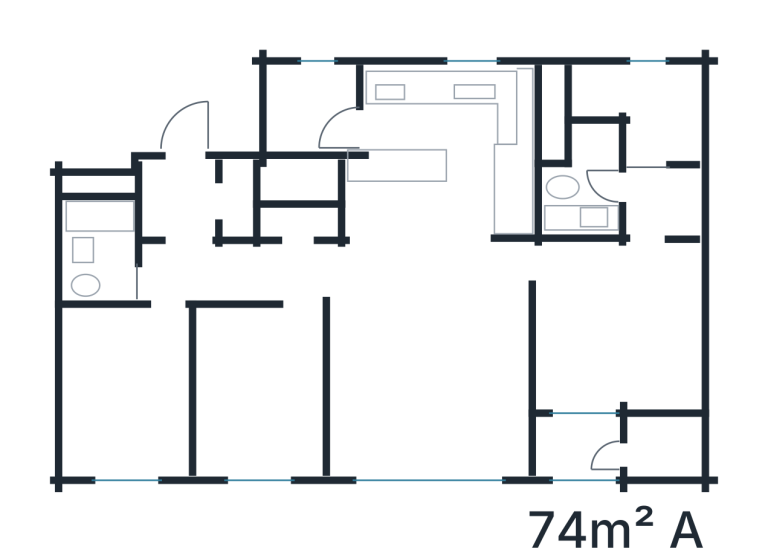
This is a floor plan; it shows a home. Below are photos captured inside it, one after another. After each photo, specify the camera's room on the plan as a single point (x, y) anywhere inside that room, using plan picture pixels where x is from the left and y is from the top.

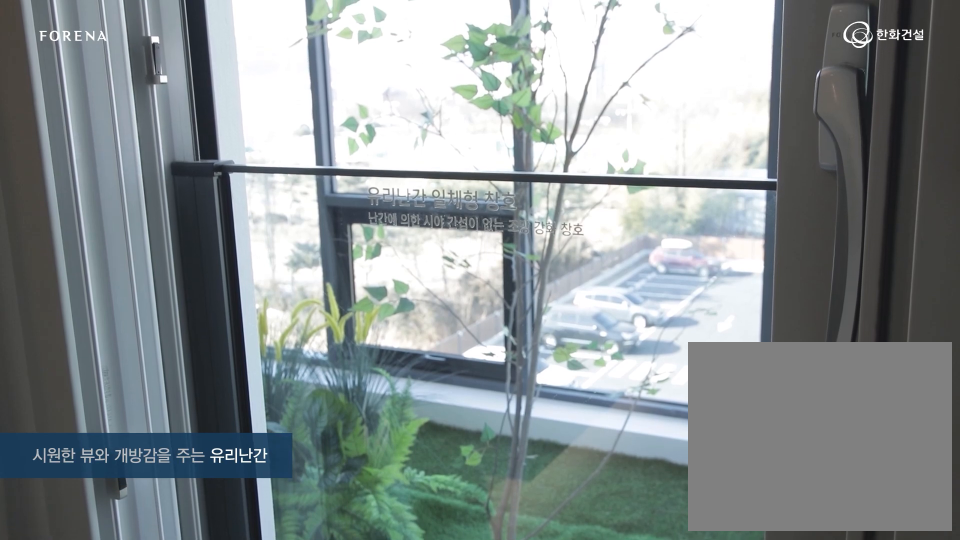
(435, 370)
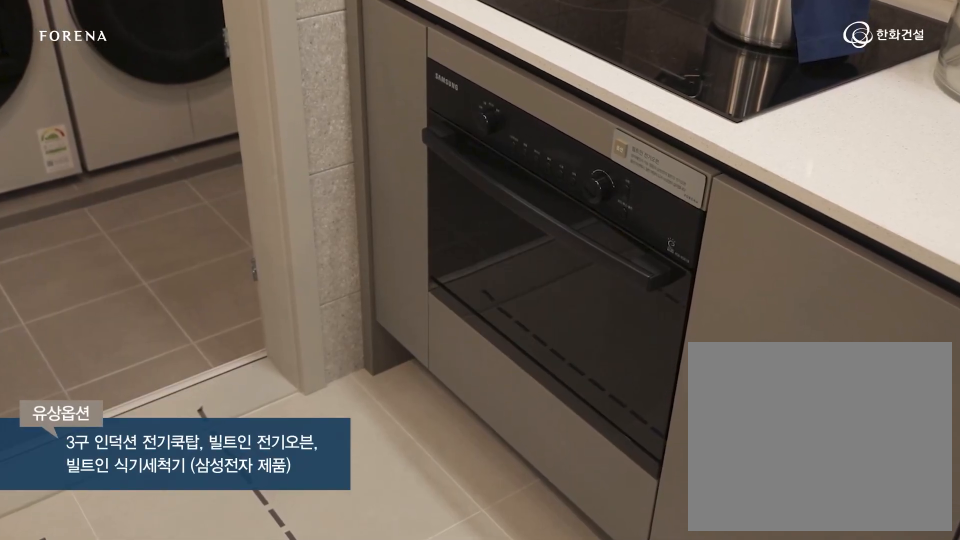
(422, 215)
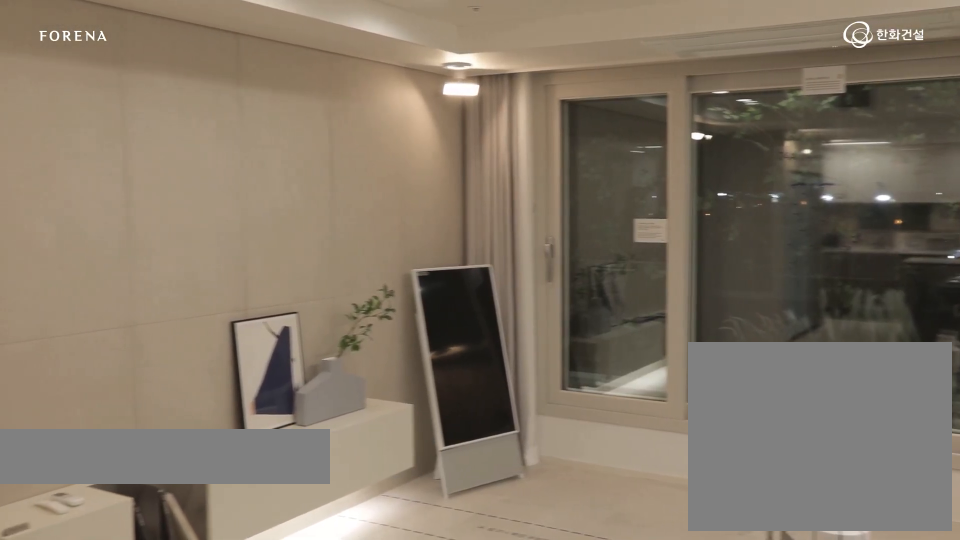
(421, 215)
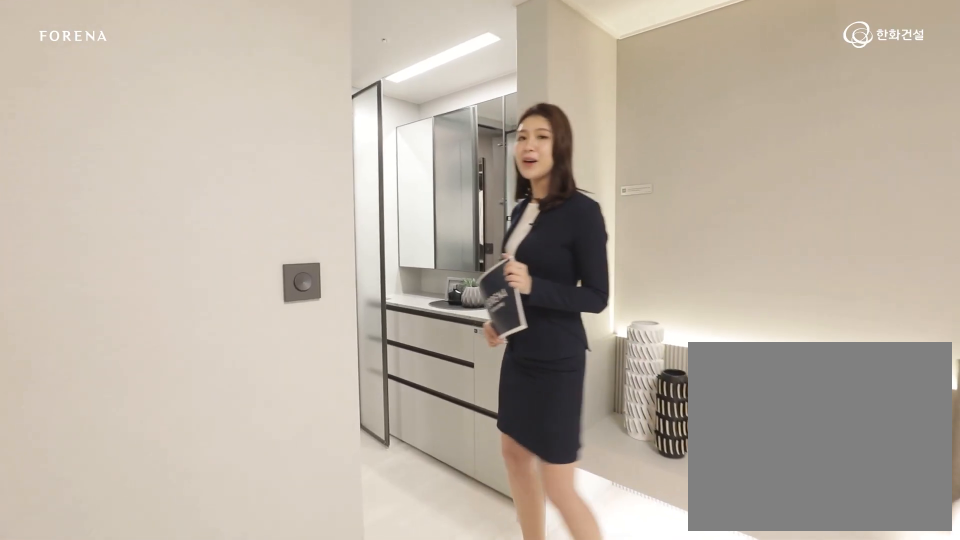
(620, 316)
